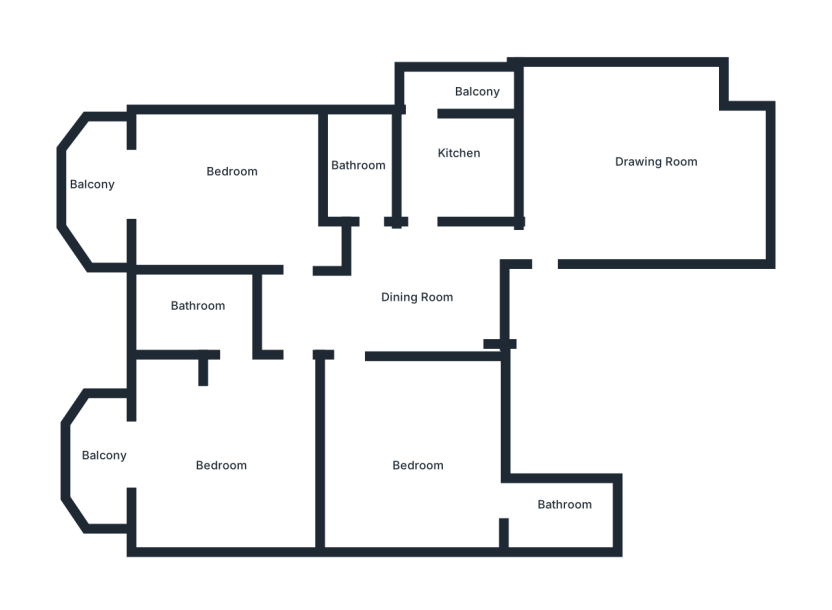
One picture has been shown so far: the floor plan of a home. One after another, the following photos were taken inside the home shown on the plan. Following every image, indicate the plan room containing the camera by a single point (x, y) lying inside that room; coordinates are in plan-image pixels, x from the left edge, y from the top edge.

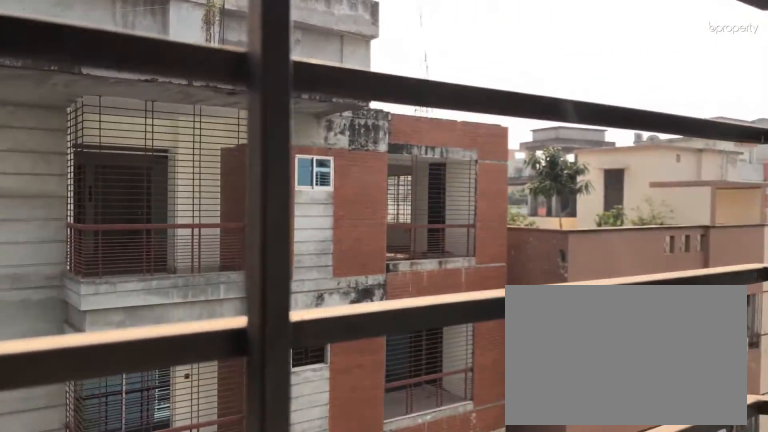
(88, 194)
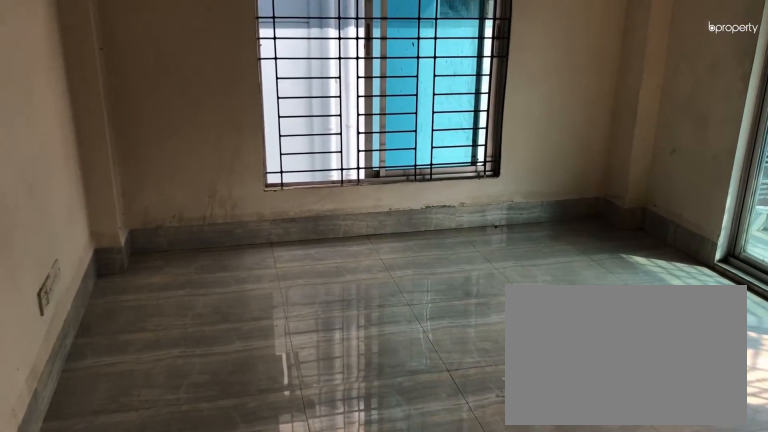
(231, 476)
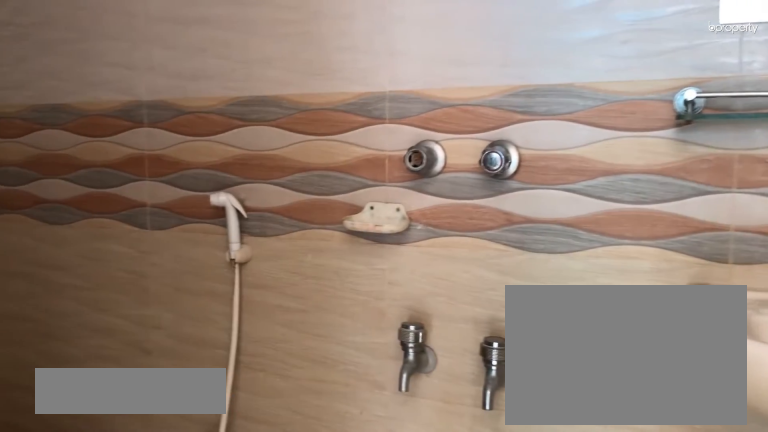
(193, 305)
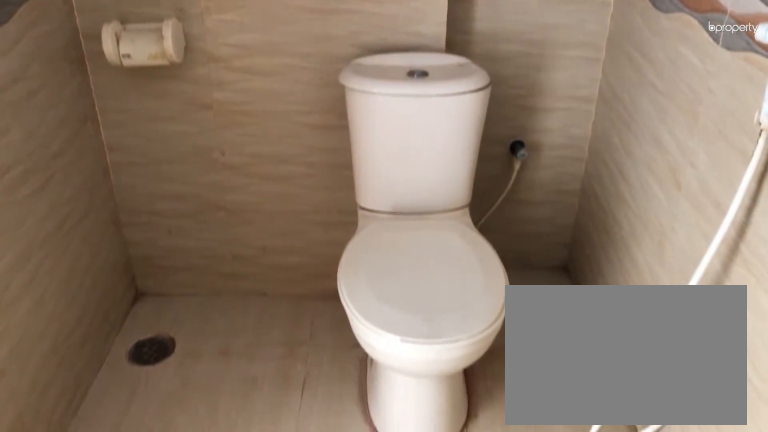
(193, 305)
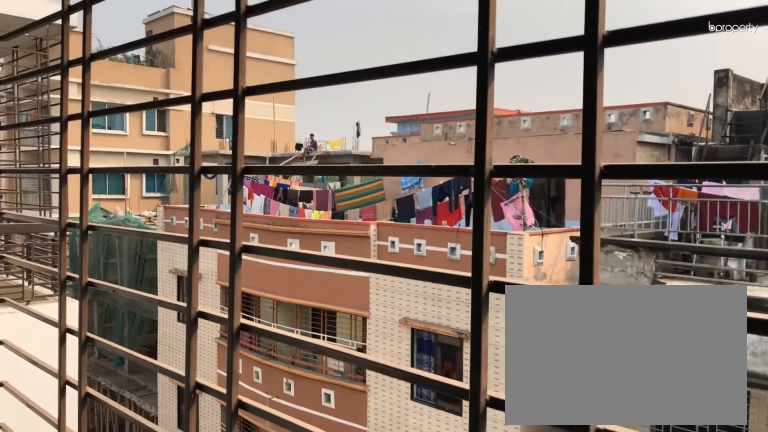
(112, 463)
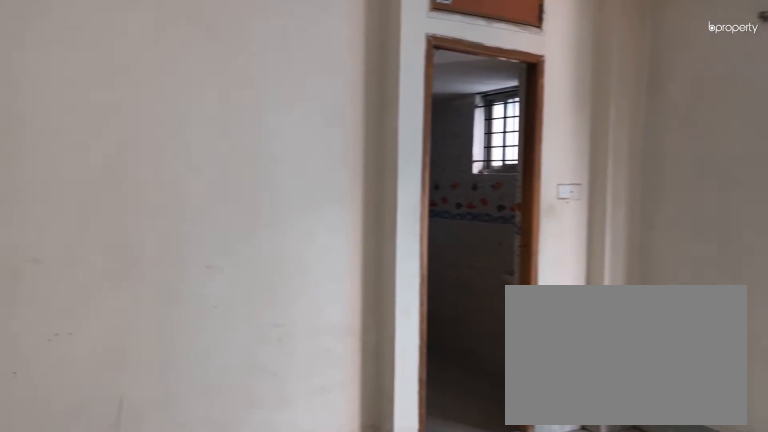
(408, 459)
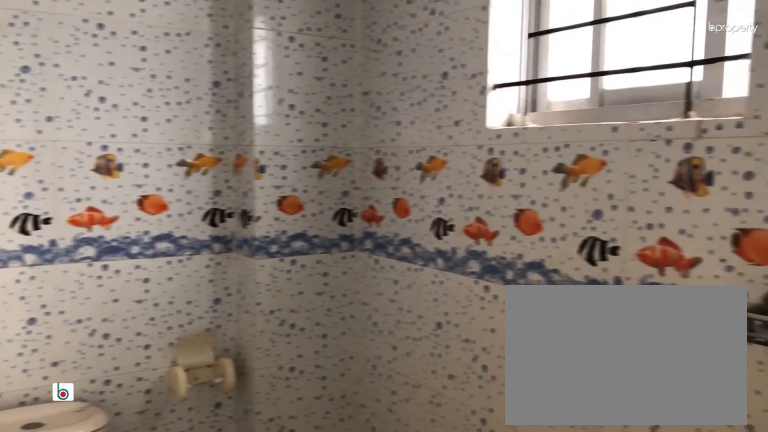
(565, 513)
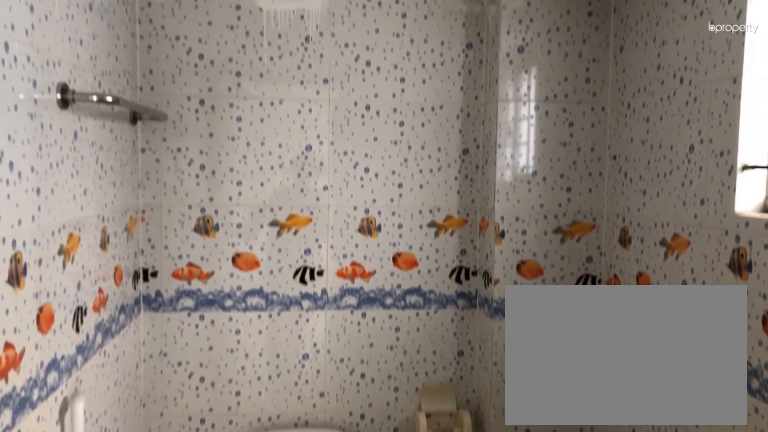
(565, 513)
